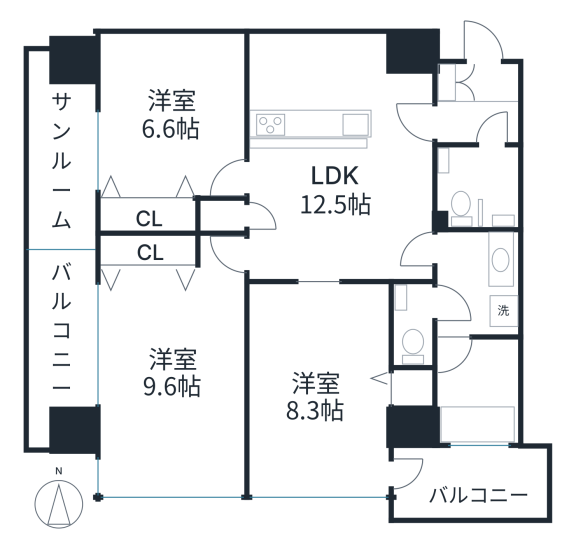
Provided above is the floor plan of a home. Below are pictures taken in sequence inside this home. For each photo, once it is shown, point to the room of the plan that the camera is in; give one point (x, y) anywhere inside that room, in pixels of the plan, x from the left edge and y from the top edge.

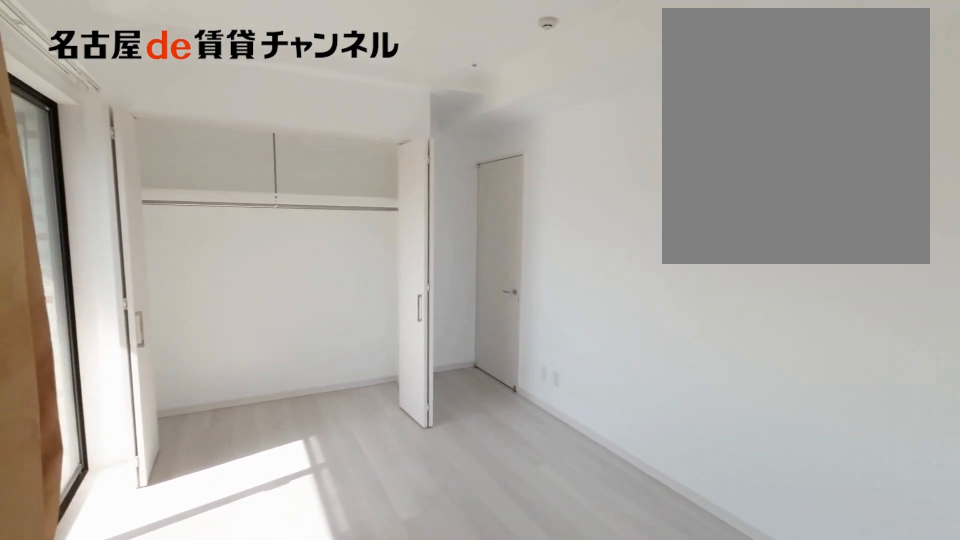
(180, 373)
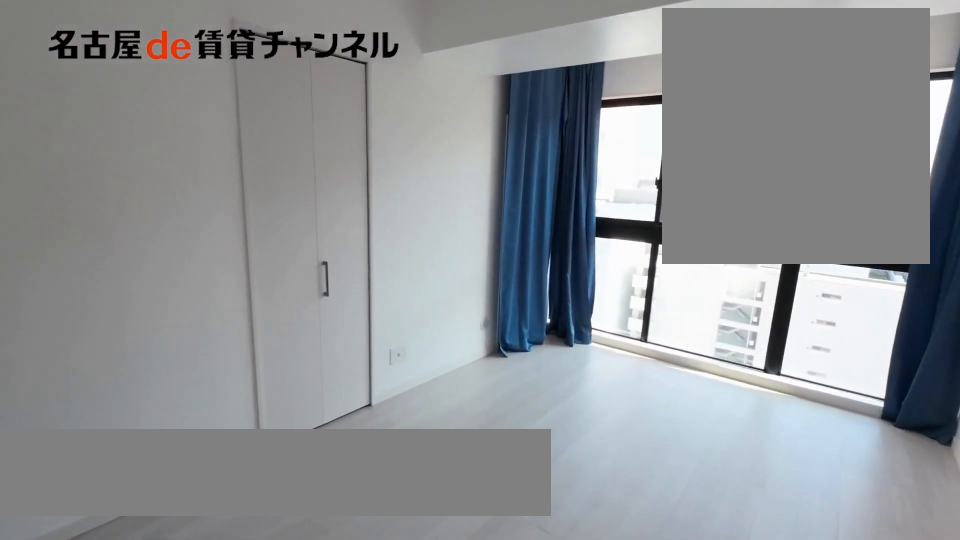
(317, 385)
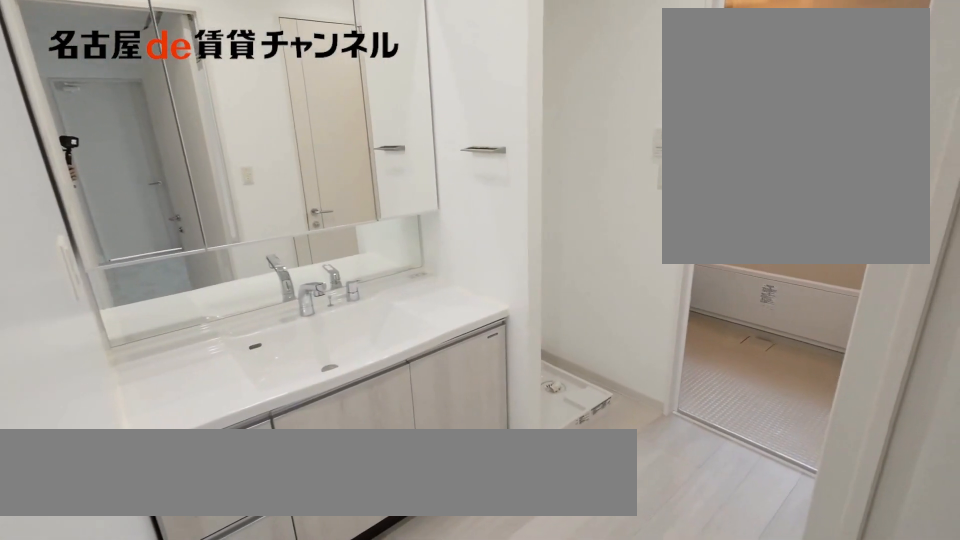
(476, 283)
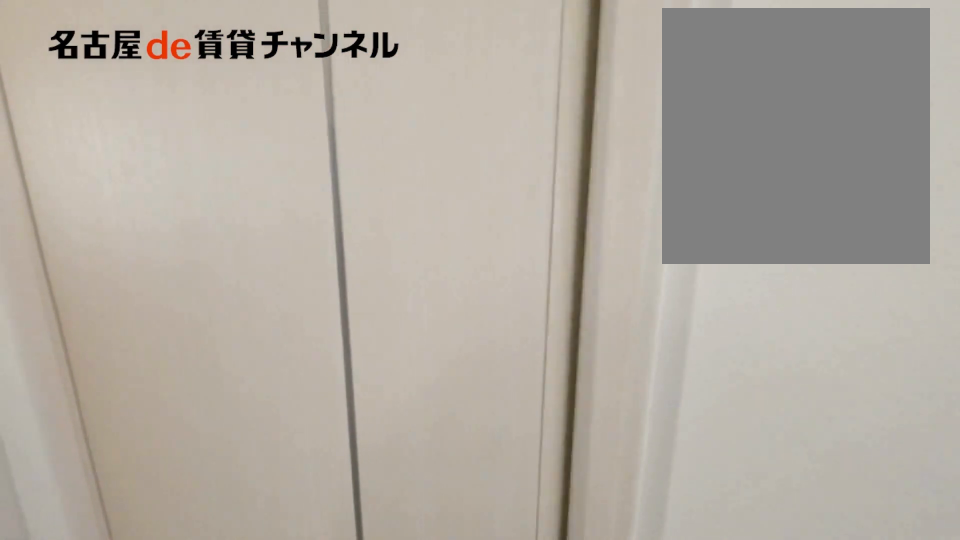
(476, 283)
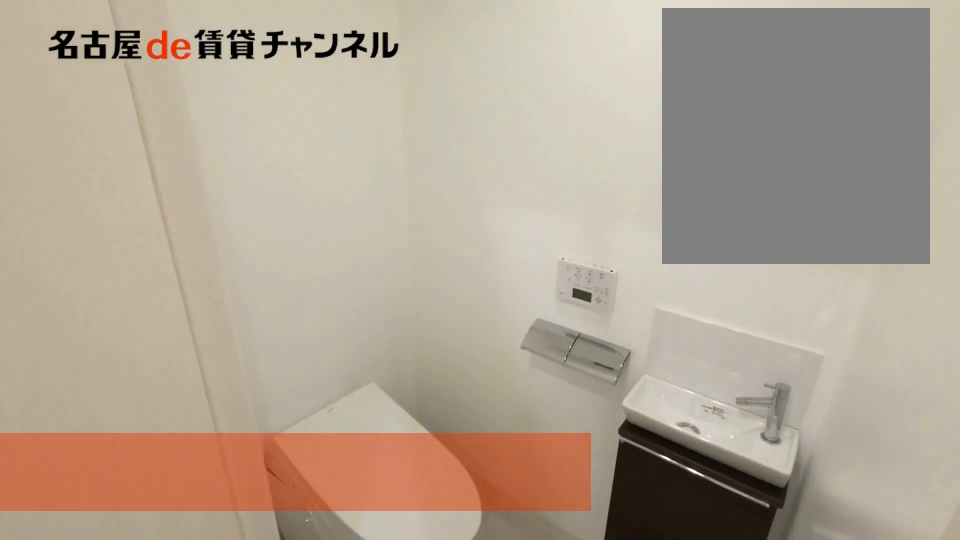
(411, 323)
